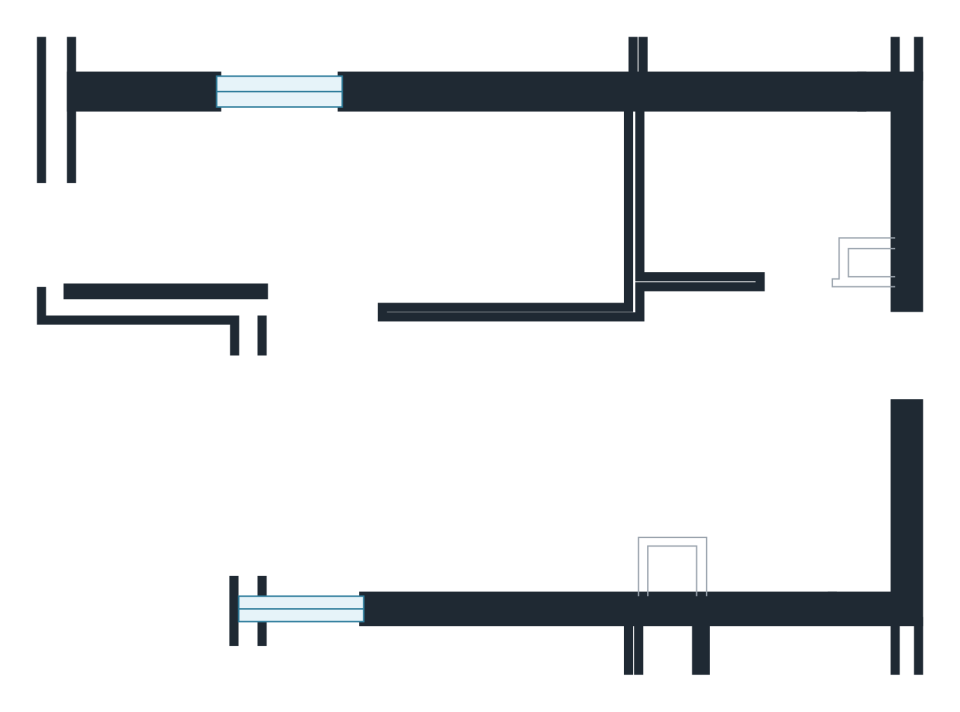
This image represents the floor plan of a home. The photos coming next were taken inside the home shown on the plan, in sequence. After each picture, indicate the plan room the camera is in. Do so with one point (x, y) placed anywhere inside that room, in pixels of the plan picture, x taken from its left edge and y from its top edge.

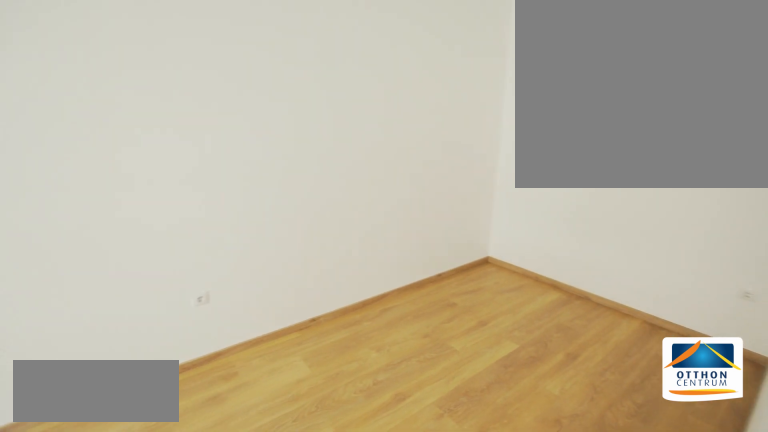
(390, 213)
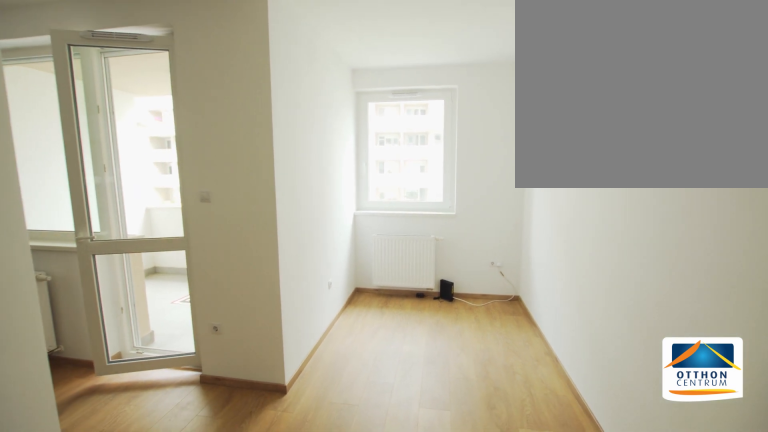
(390, 213)
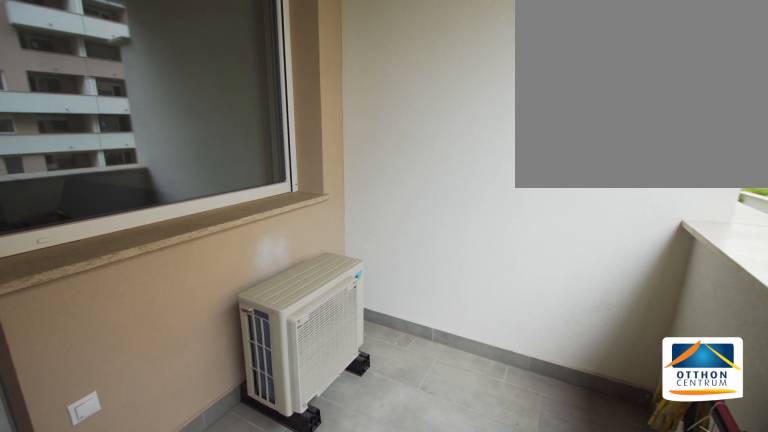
(144, 450)
